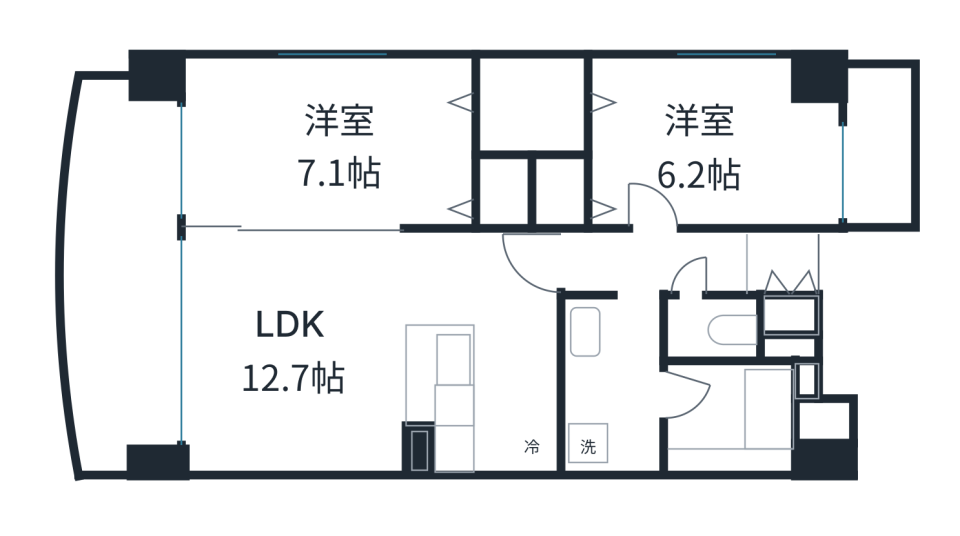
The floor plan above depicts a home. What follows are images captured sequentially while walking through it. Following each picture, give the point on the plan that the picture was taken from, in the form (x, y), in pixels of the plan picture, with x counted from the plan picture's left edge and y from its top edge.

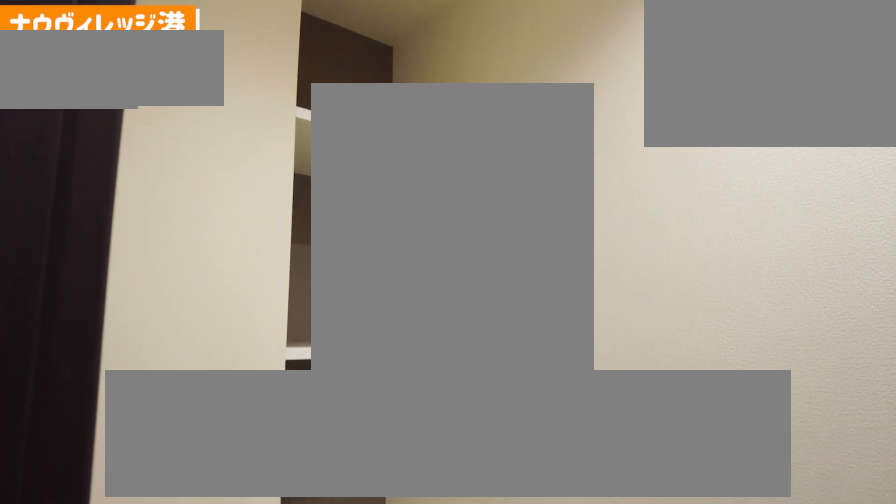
(703, 318)
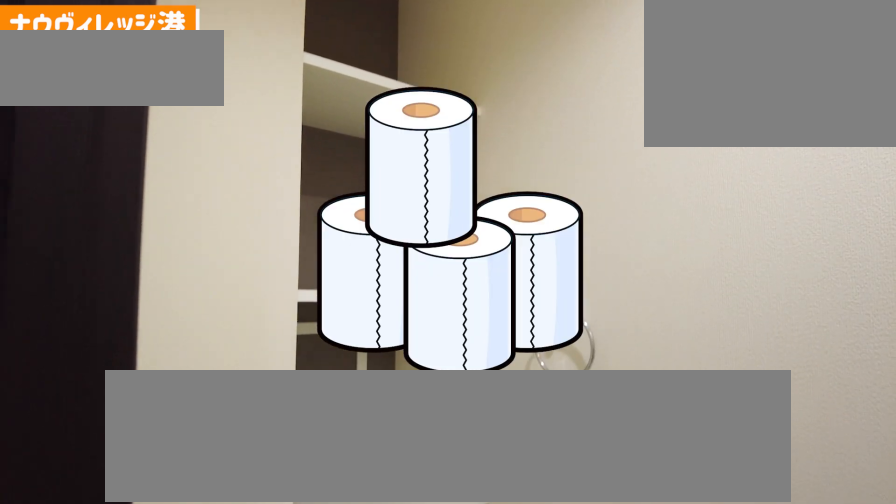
(703, 318)
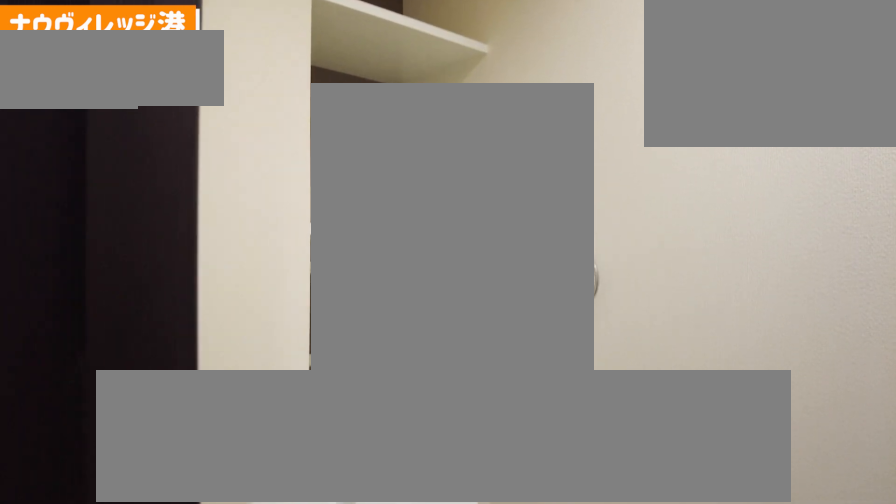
(703, 318)
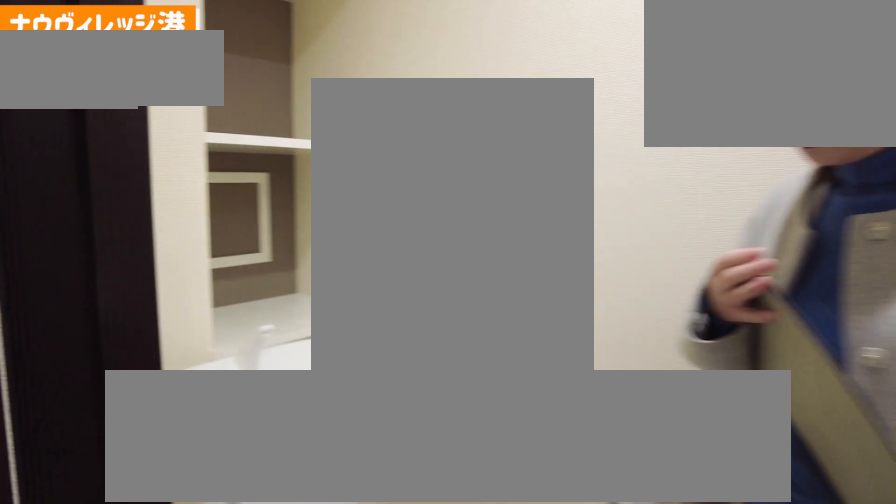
(704, 318)
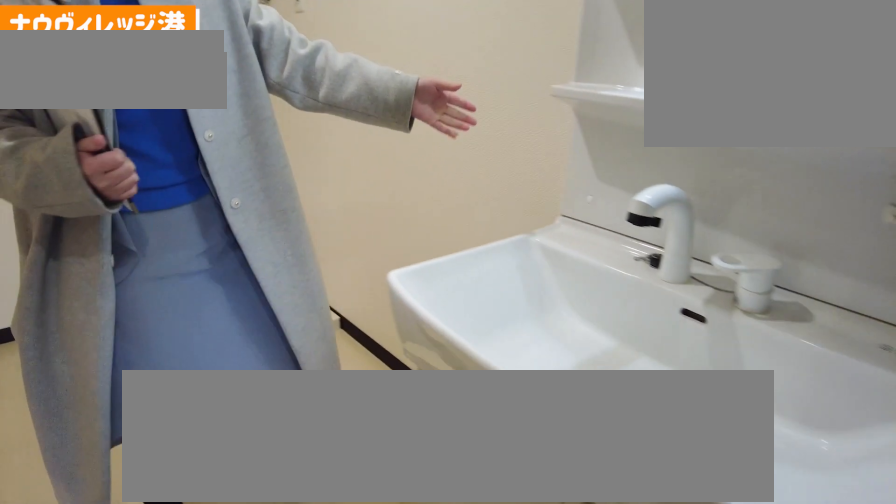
(618, 388)
